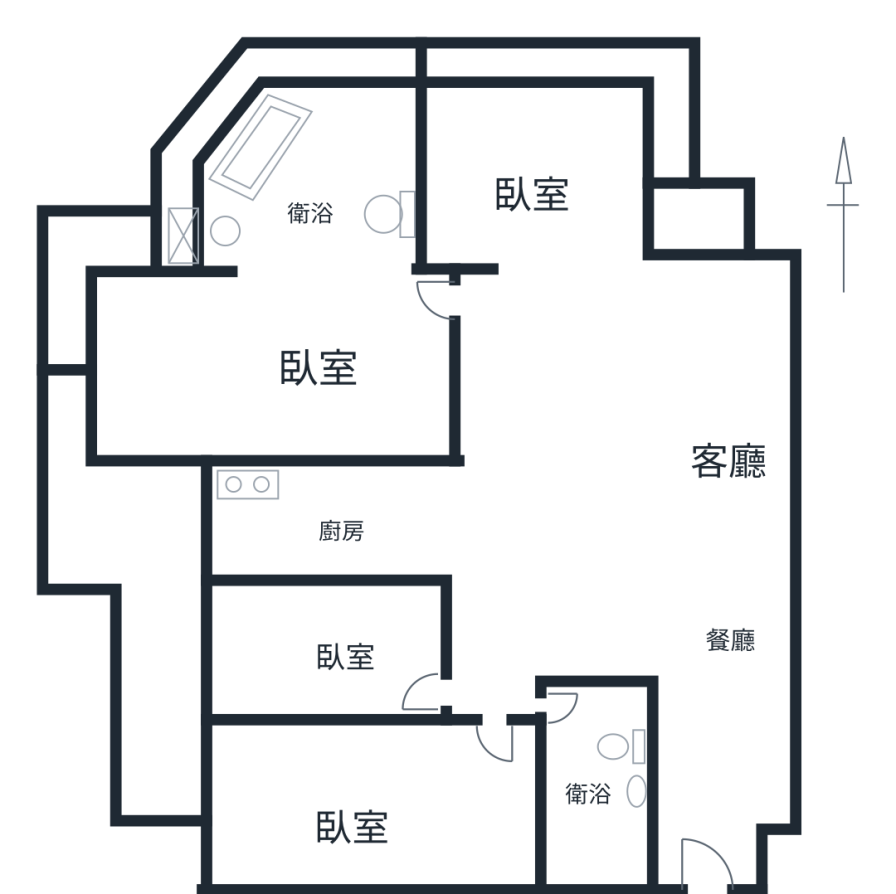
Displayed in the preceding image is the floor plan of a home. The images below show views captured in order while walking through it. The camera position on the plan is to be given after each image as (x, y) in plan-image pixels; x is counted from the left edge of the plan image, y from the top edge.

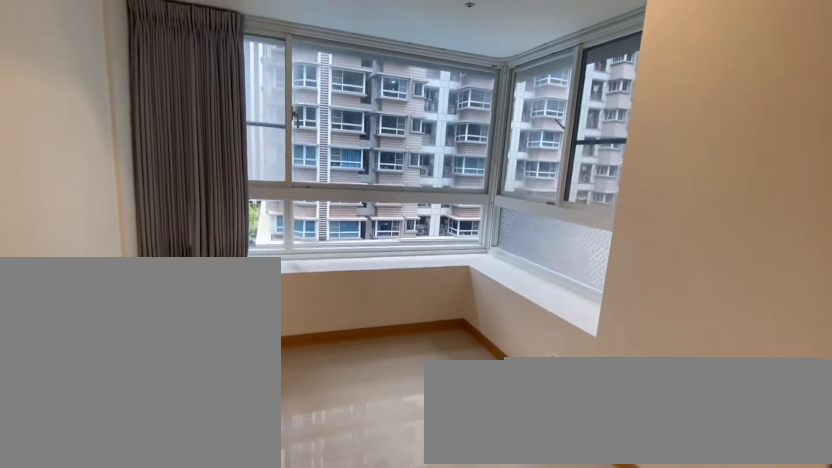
(530, 168)
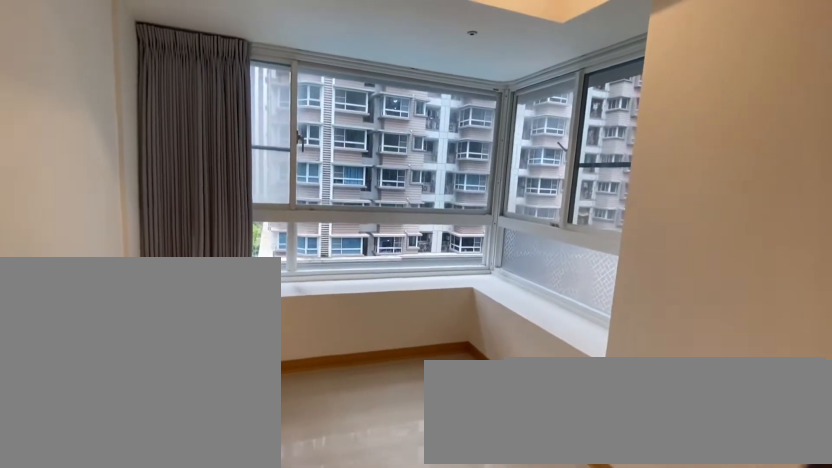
(532, 170)
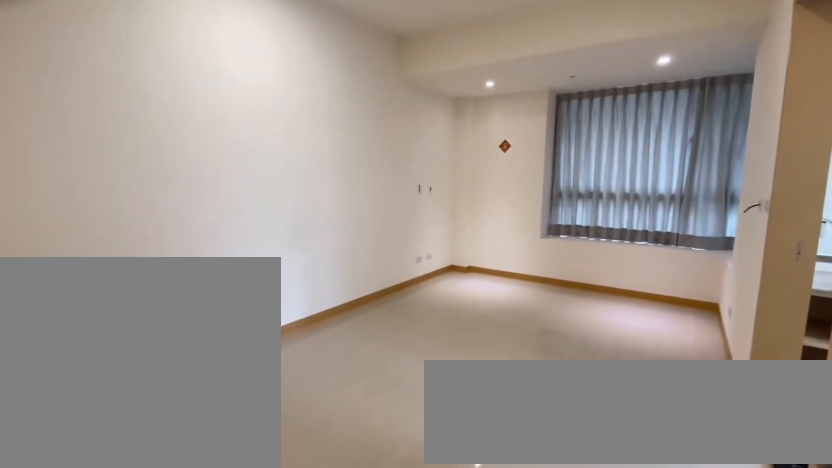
(330, 297)
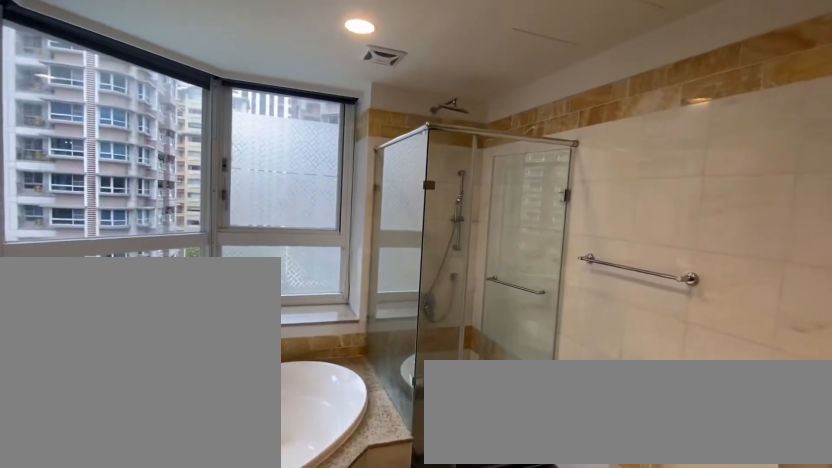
(321, 143)
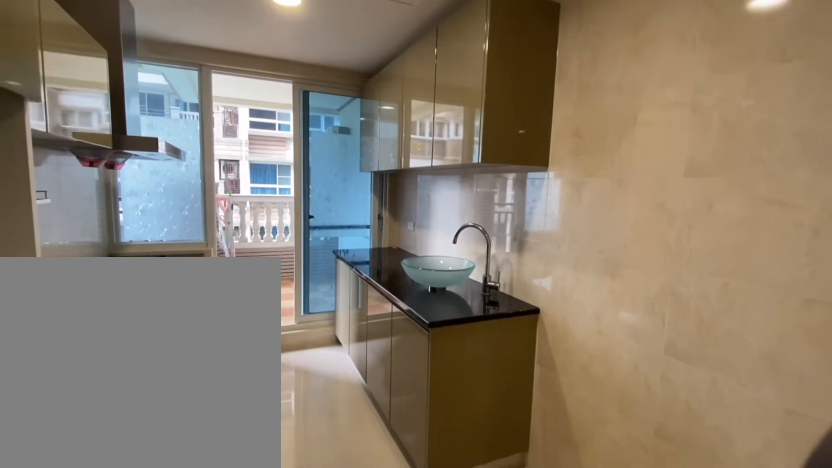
(355, 467)
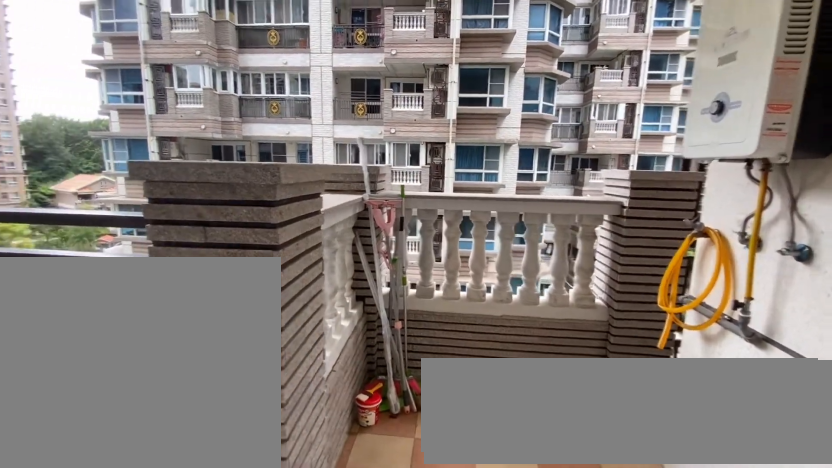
(143, 571)
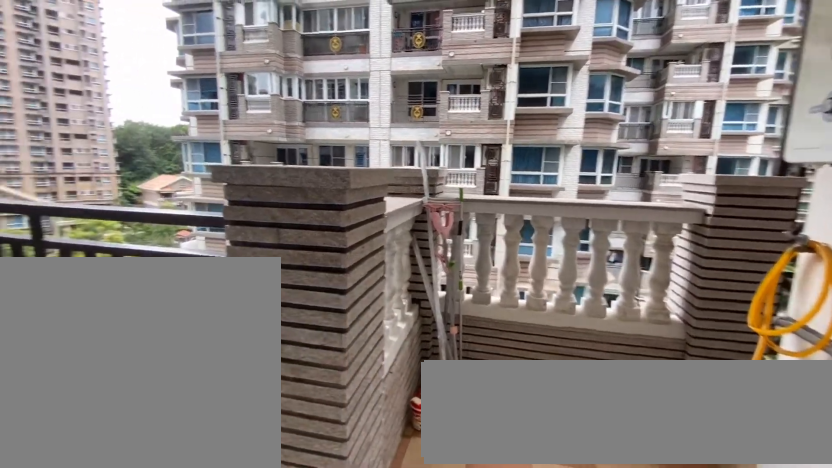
(144, 585)
